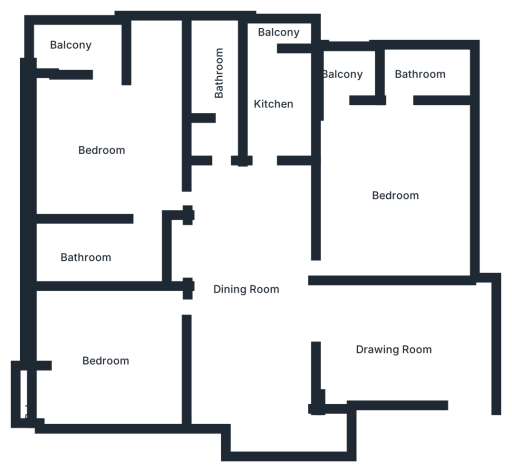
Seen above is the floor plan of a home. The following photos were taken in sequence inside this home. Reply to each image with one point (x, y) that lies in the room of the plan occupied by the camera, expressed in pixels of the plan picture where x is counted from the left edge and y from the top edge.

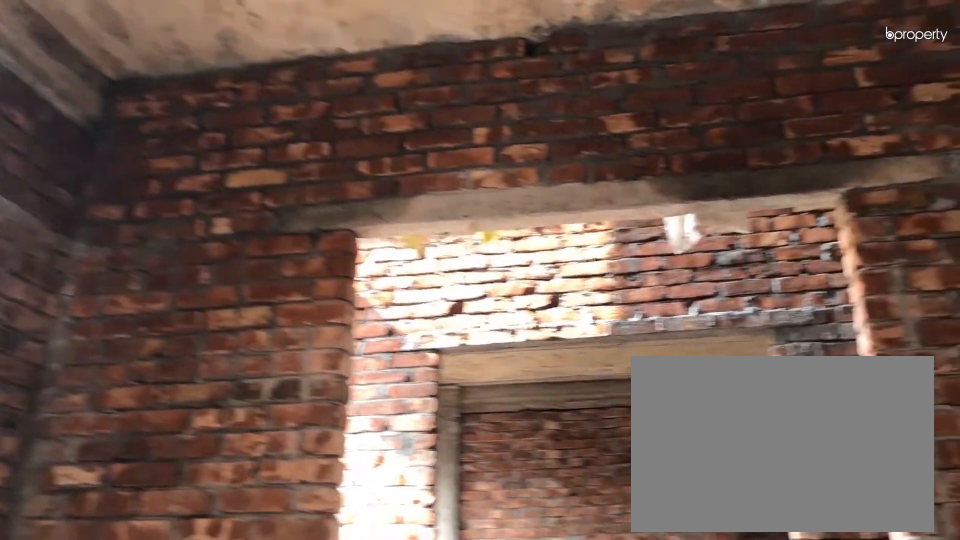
(388, 195)
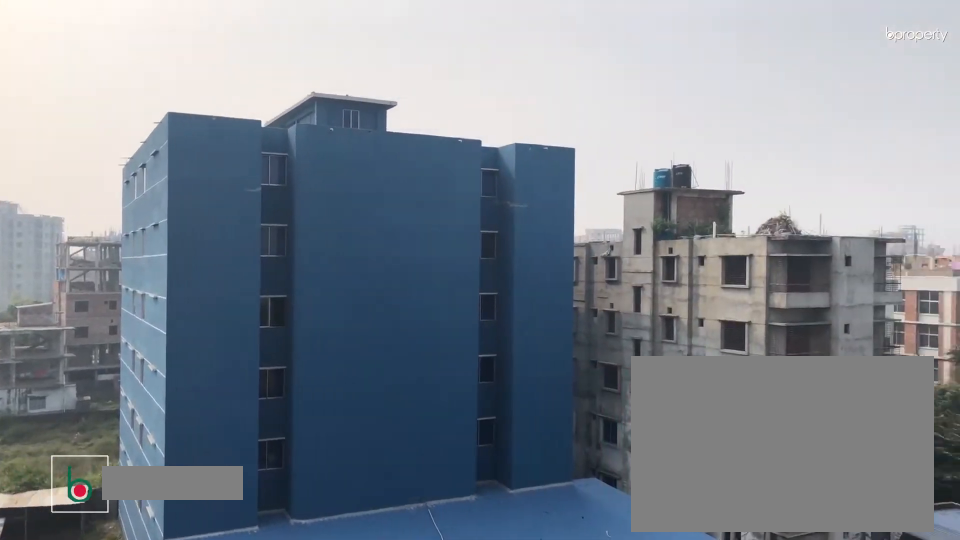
(338, 71)
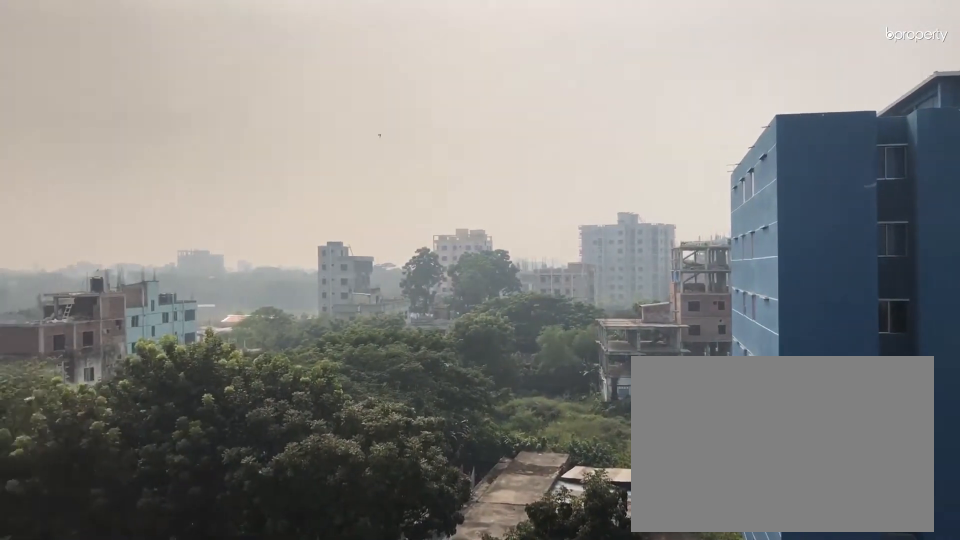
(338, 71)
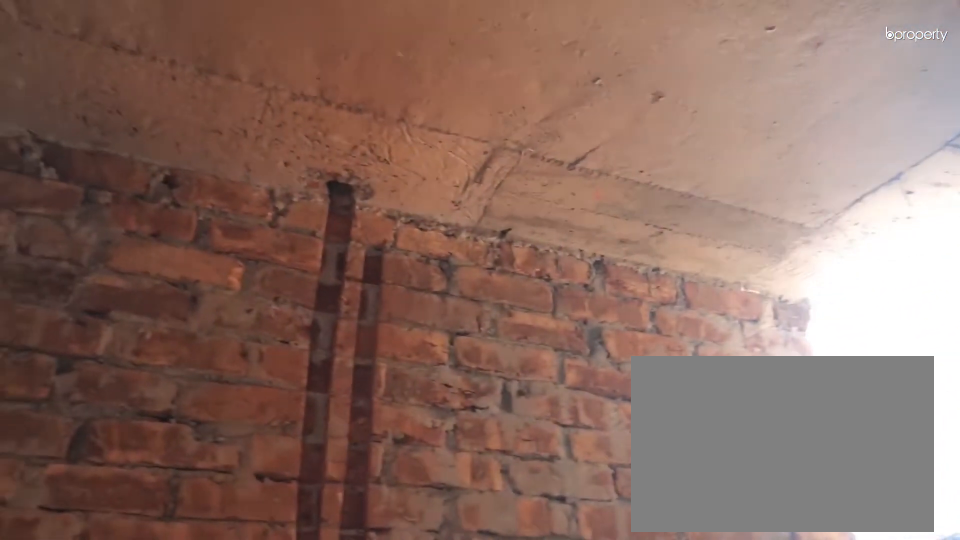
(430, 75)
